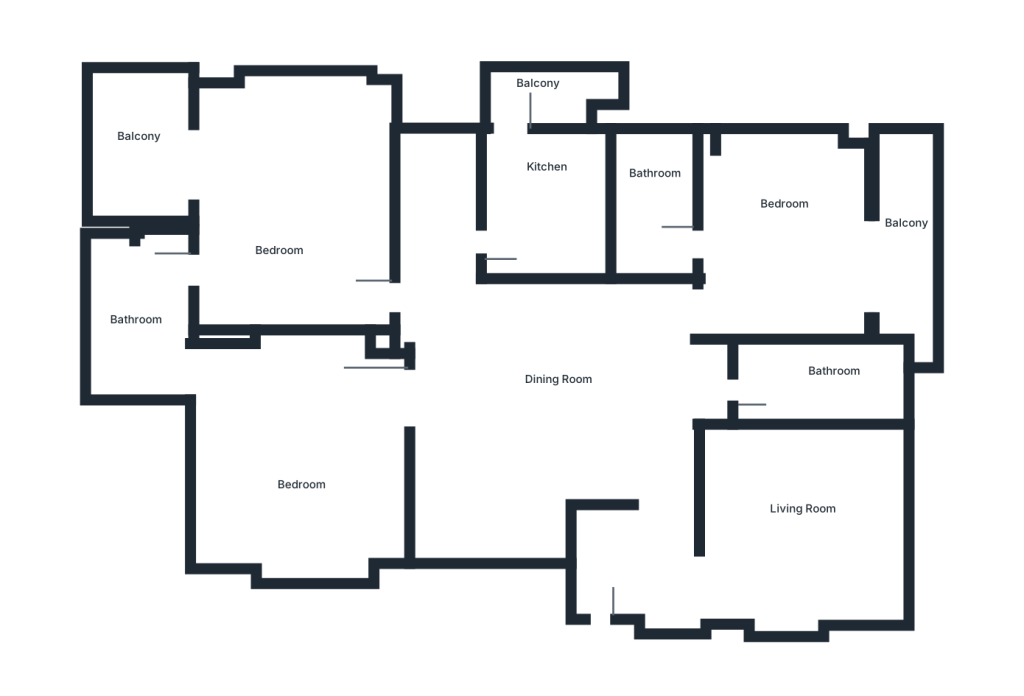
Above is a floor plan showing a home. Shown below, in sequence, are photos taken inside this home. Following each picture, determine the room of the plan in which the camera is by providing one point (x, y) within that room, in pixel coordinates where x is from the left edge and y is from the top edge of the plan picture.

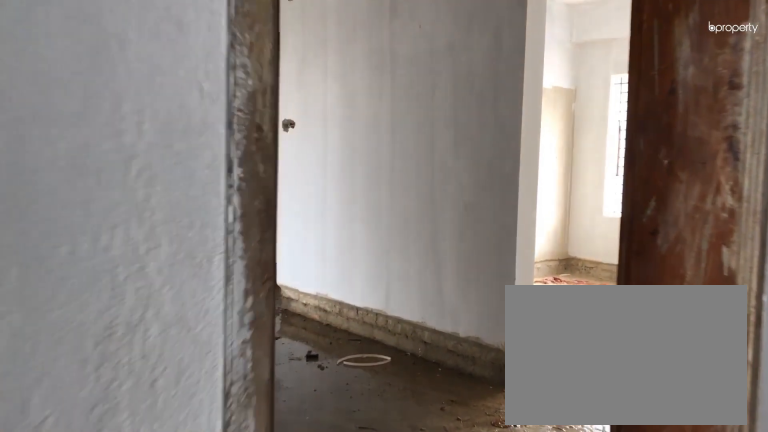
(617, 600)
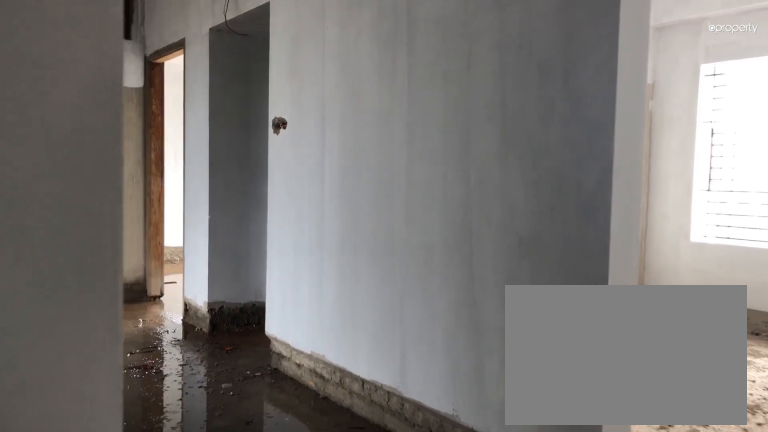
(617, 600)
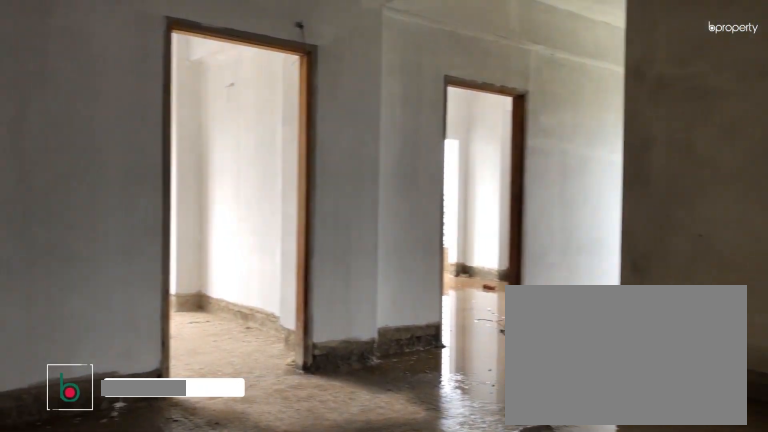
(557, 412)
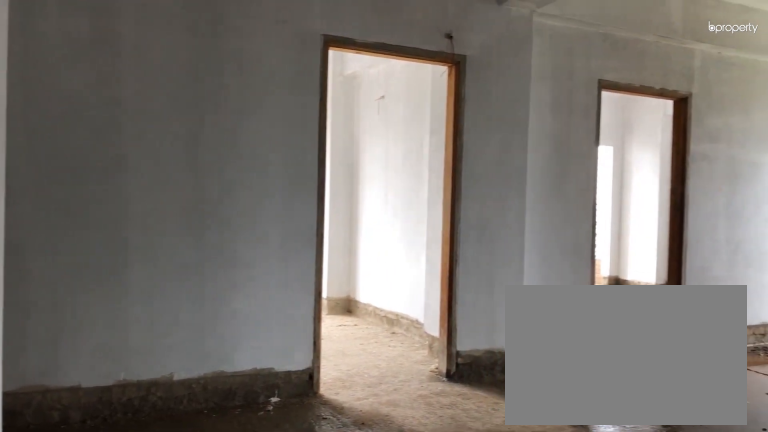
(556, 412)
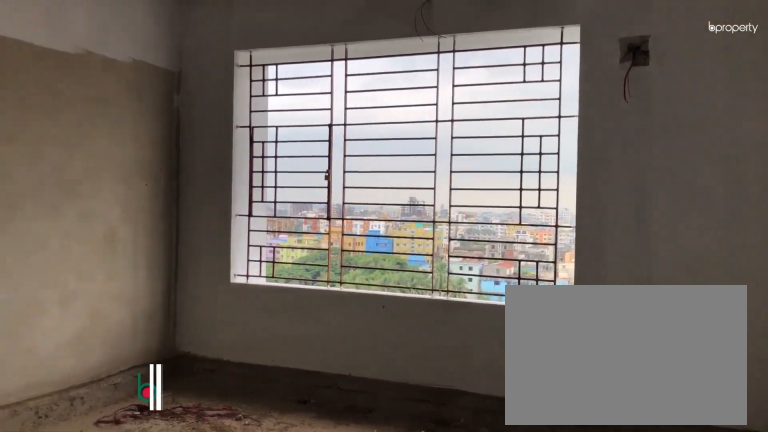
(800, 514)
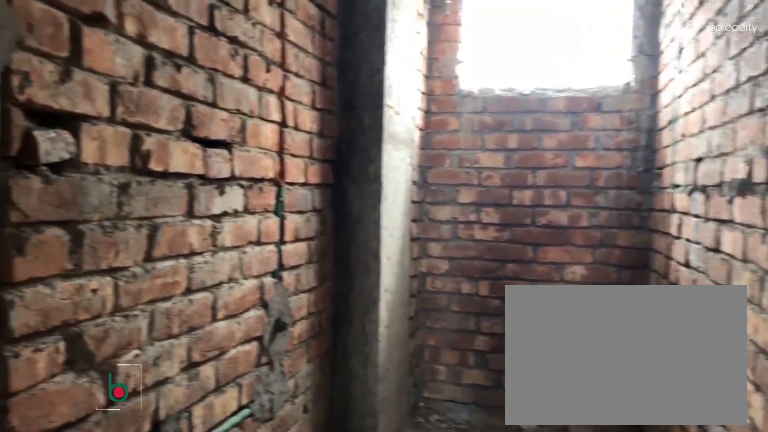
(834, 386)
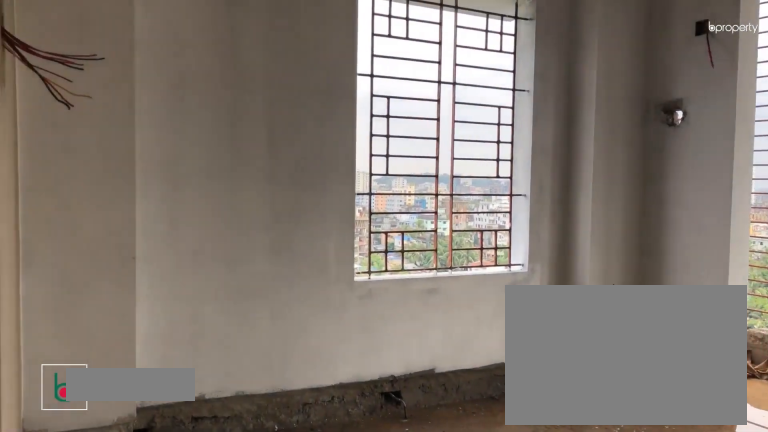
(791, 227)
